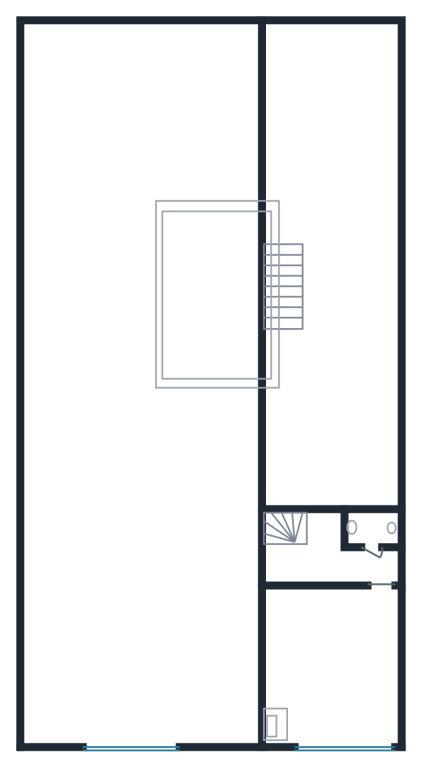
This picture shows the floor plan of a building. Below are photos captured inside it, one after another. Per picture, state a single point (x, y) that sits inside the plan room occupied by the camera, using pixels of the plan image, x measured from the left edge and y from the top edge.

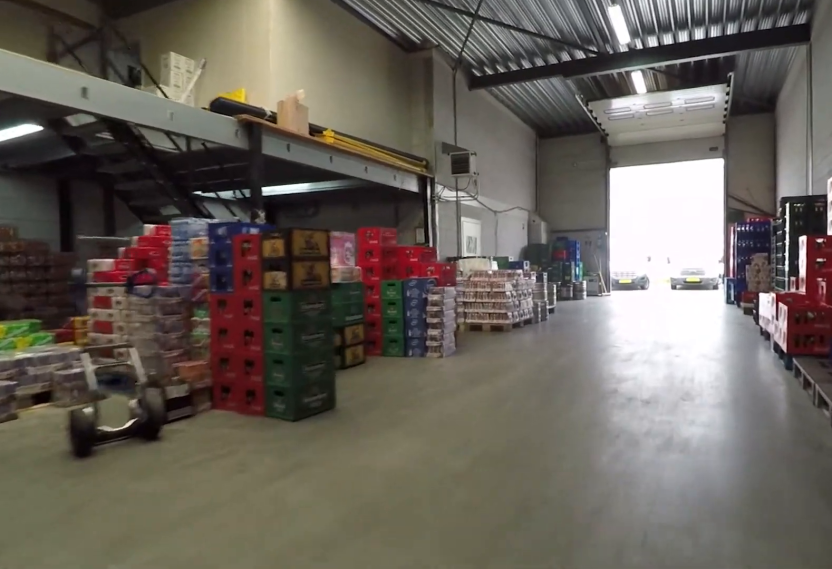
(34, 652)
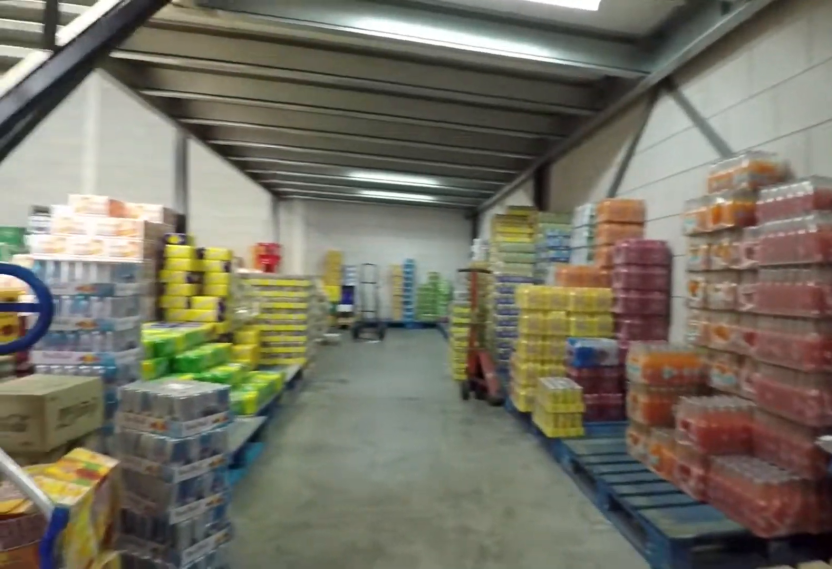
(332, 264)
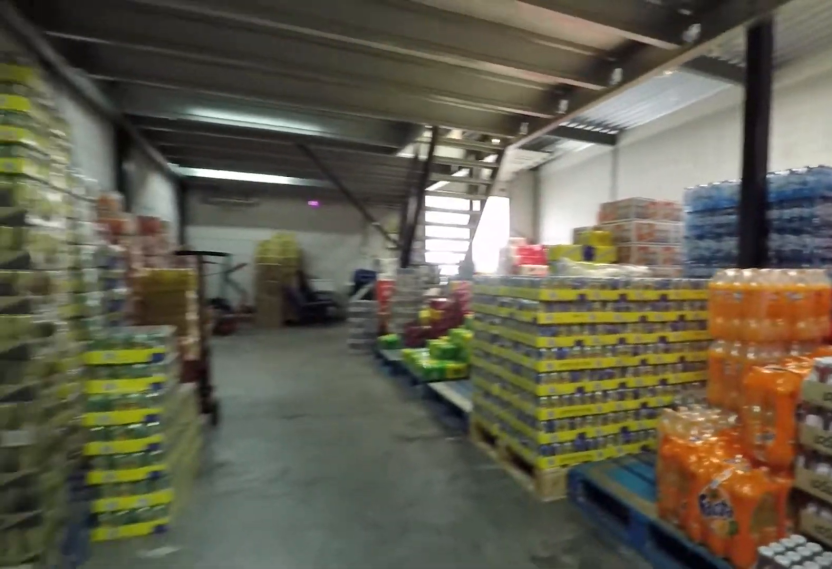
(332, 264)
